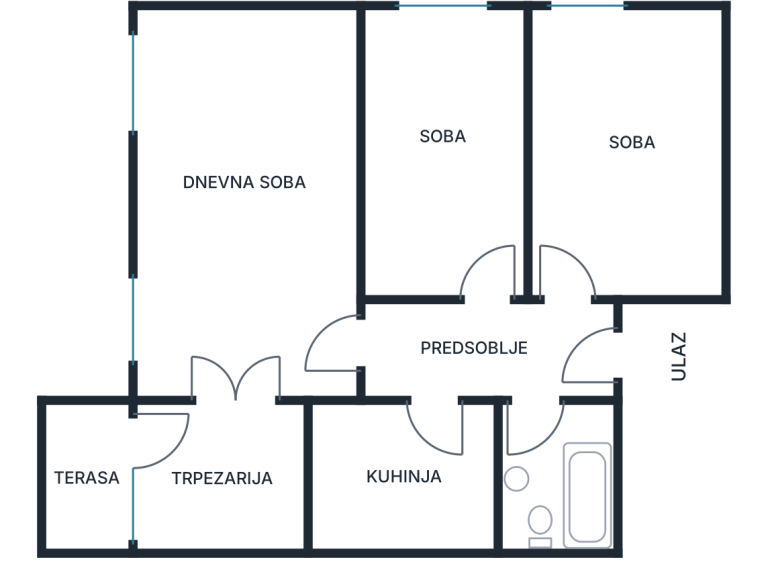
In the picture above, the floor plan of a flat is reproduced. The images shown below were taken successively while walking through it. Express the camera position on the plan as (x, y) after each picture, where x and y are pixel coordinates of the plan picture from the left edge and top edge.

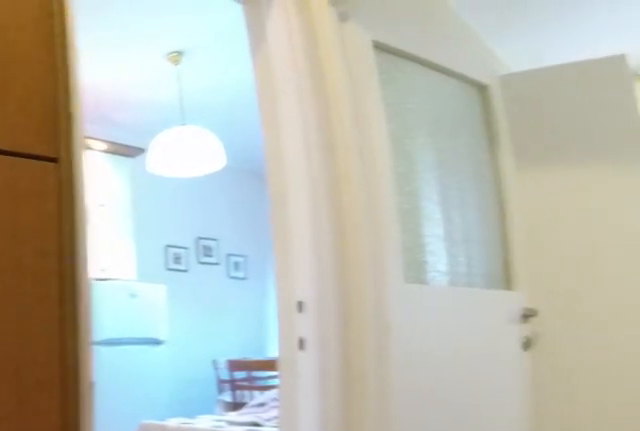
(501, 340)
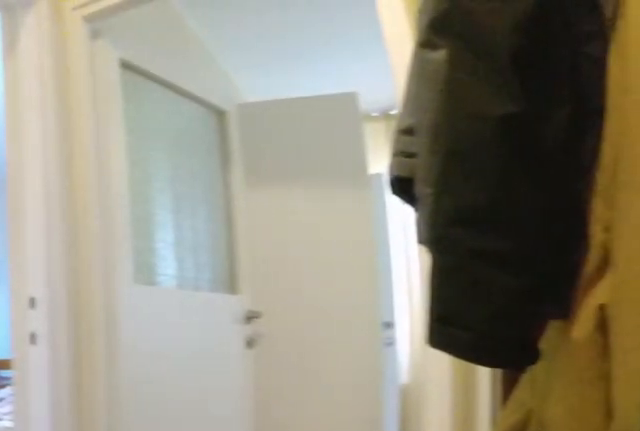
(505, 347)
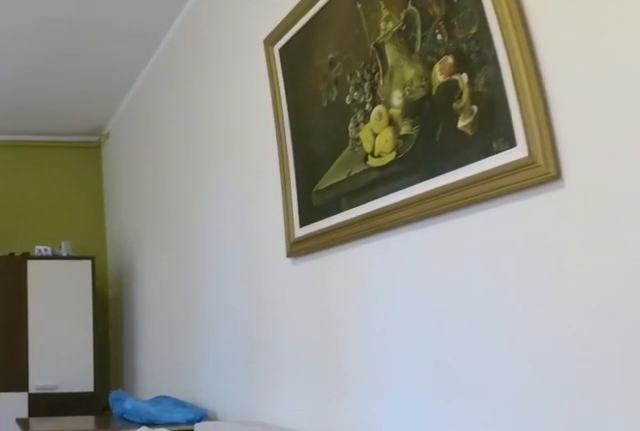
(304, 242)
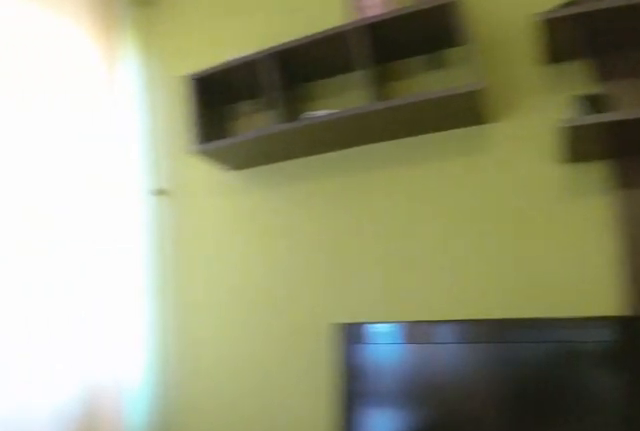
(281, 70)
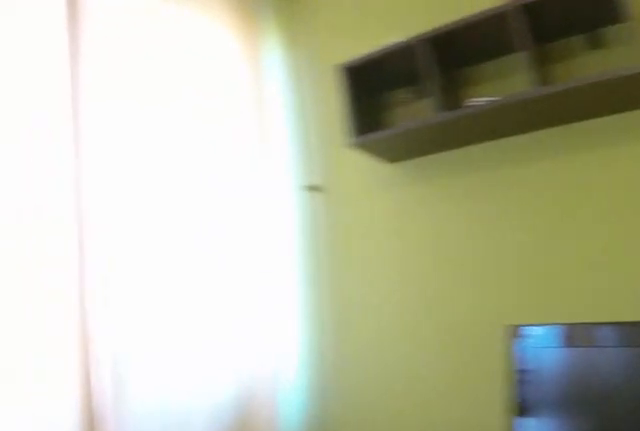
(283, 67)
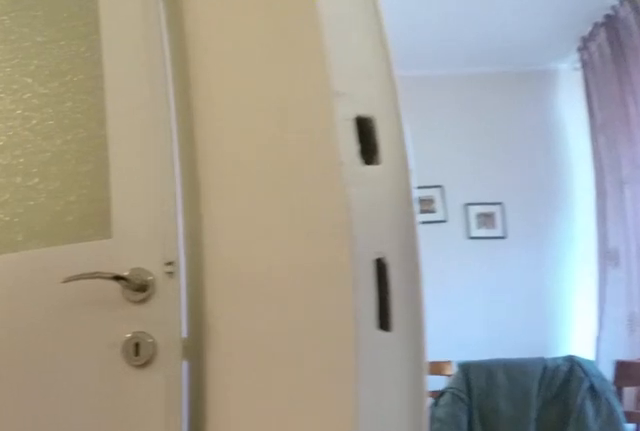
(259, 322)
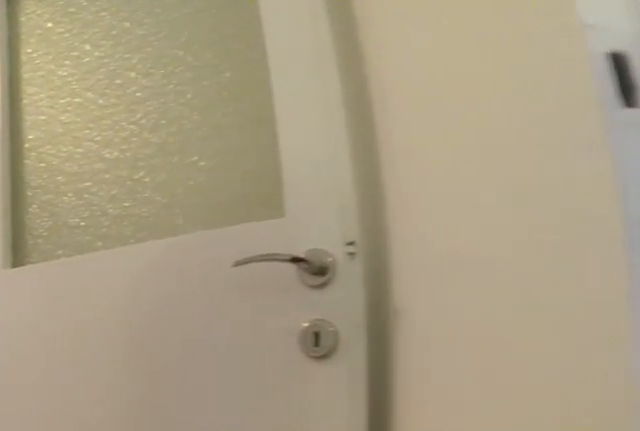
(267, 315)
